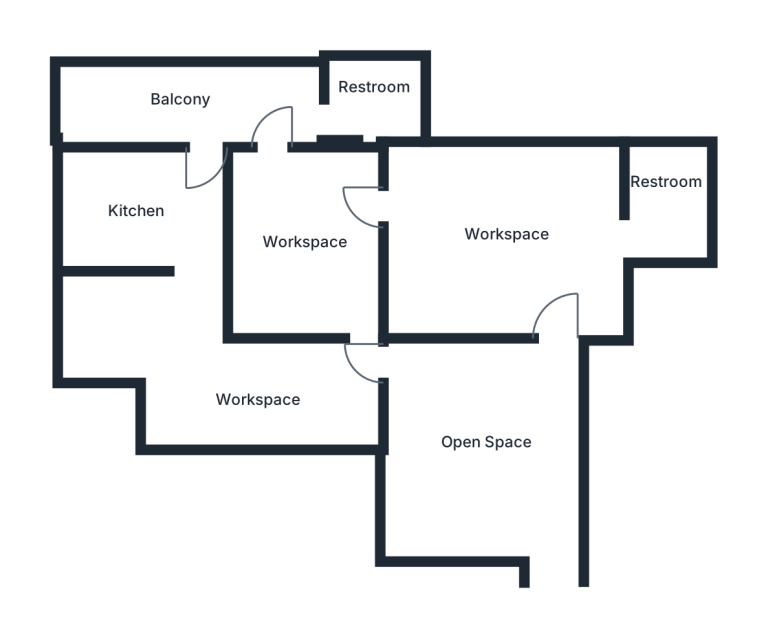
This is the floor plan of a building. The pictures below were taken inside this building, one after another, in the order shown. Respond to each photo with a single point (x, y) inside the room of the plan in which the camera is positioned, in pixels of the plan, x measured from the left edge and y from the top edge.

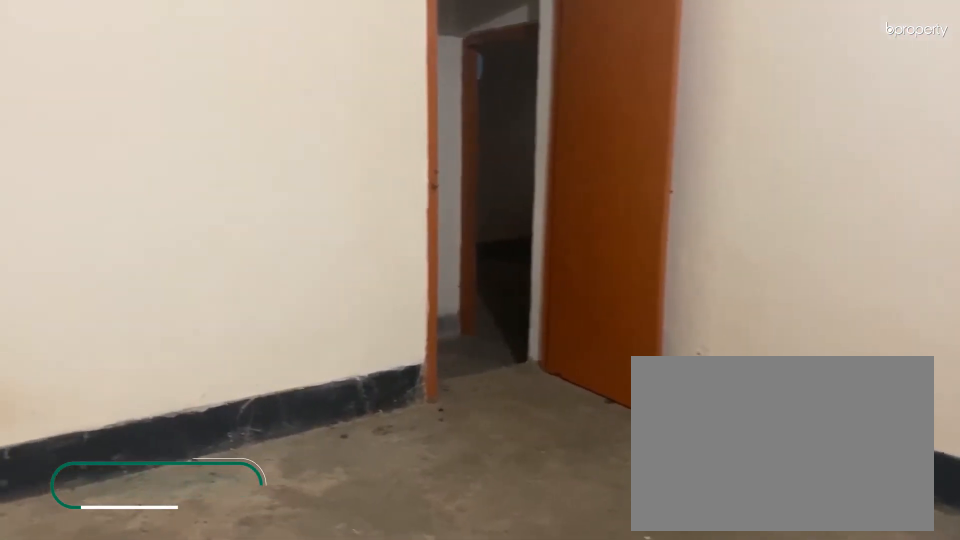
(480, 437)
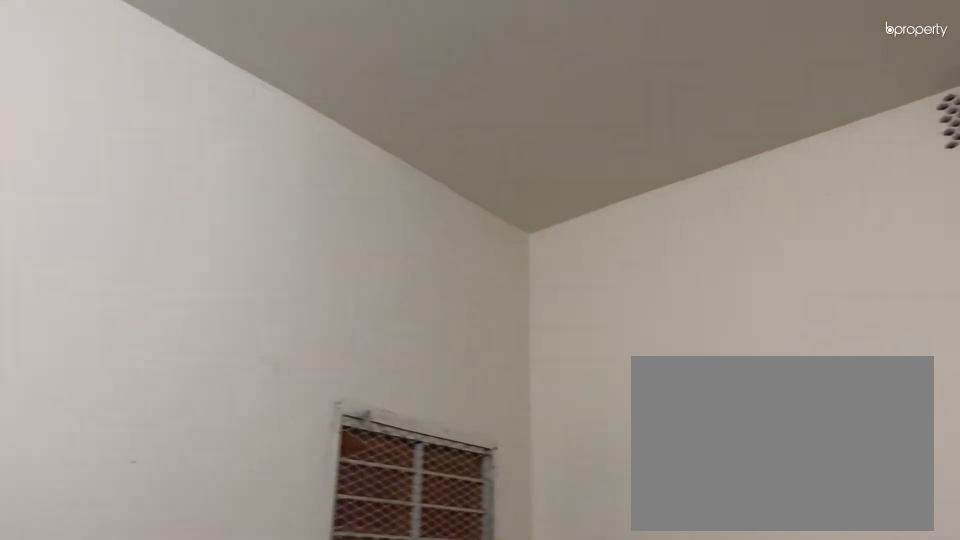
(480, 437)
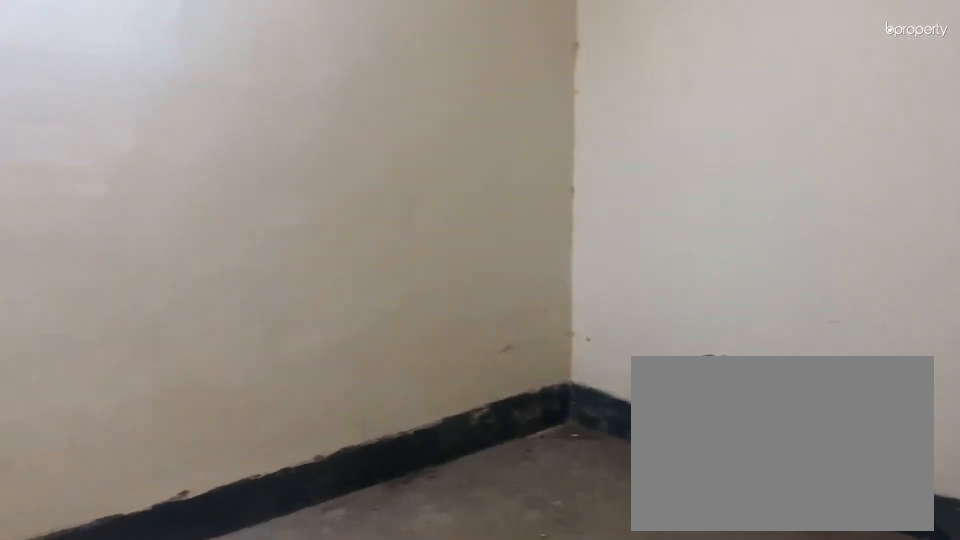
(499, 230)
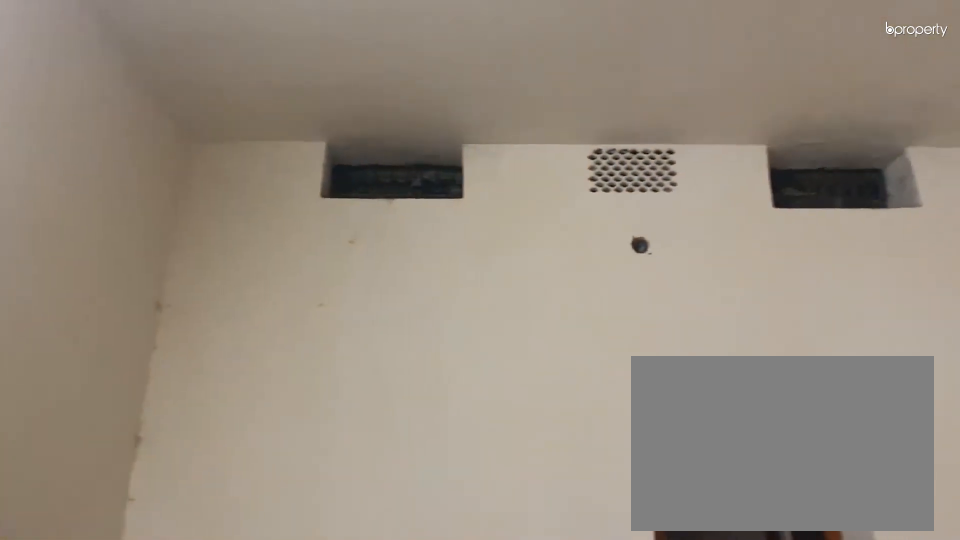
(499, 230)
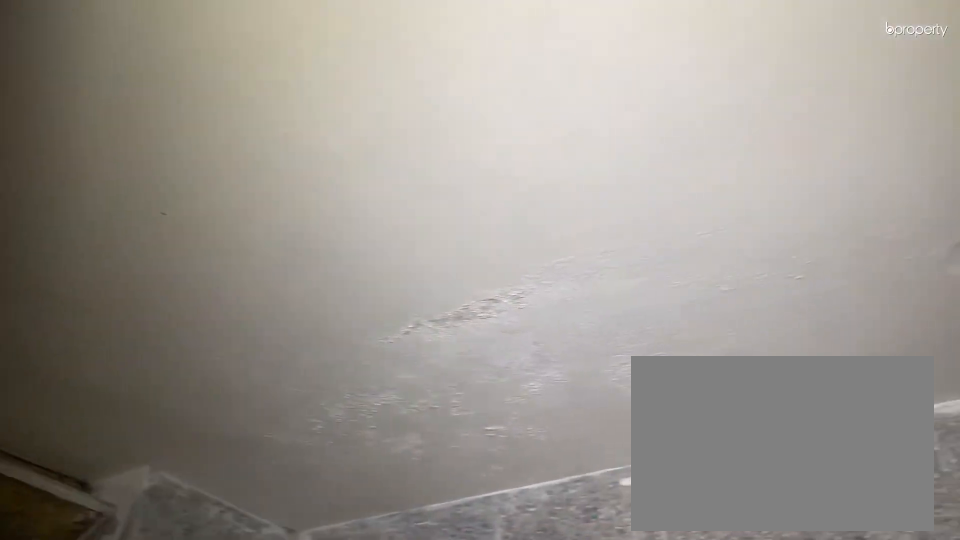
(664, 198)
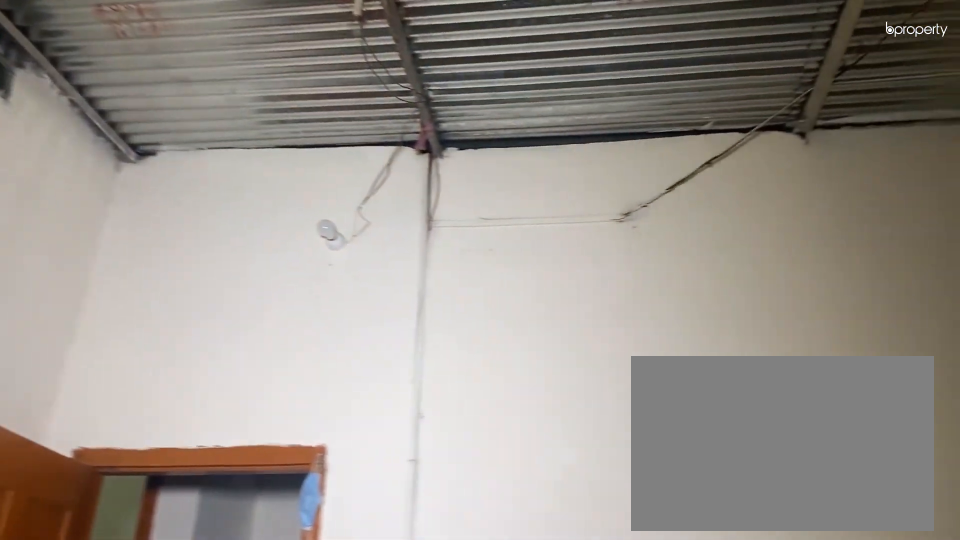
(298, 238)
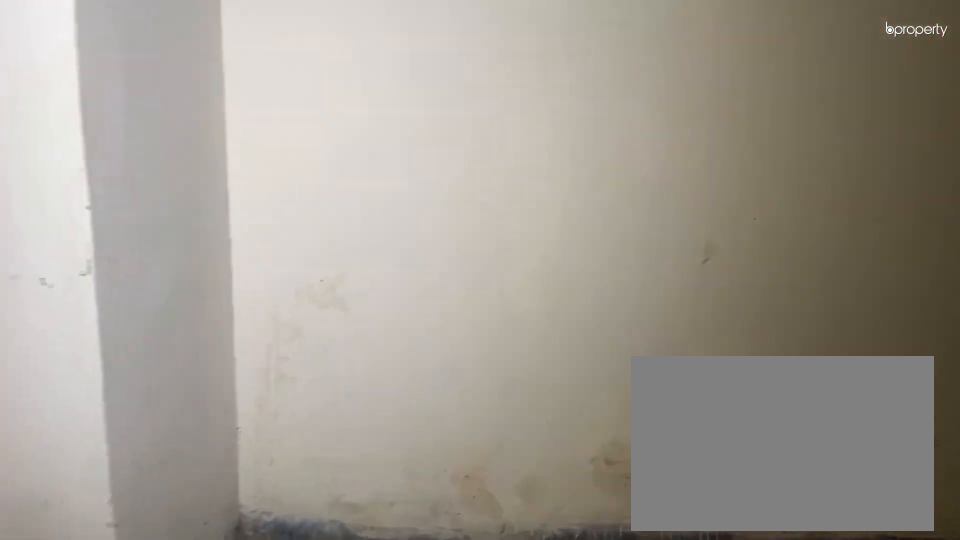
(305, 402)
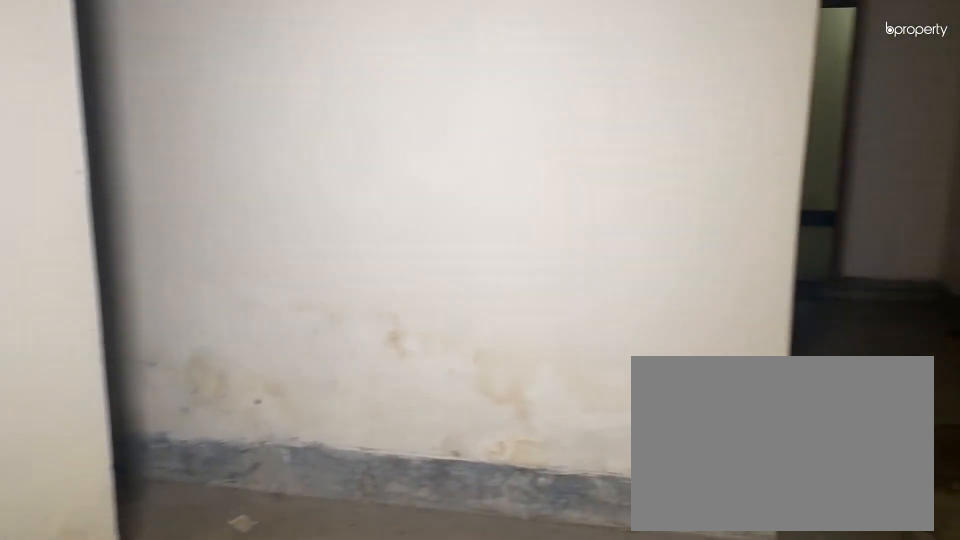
(204, 382)
